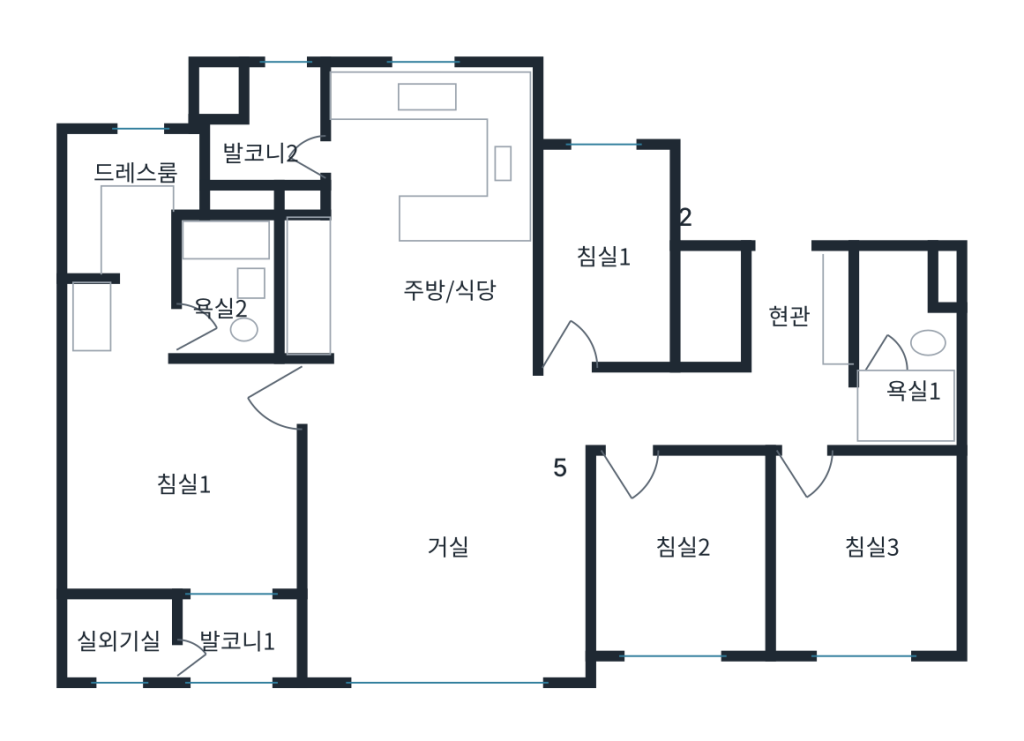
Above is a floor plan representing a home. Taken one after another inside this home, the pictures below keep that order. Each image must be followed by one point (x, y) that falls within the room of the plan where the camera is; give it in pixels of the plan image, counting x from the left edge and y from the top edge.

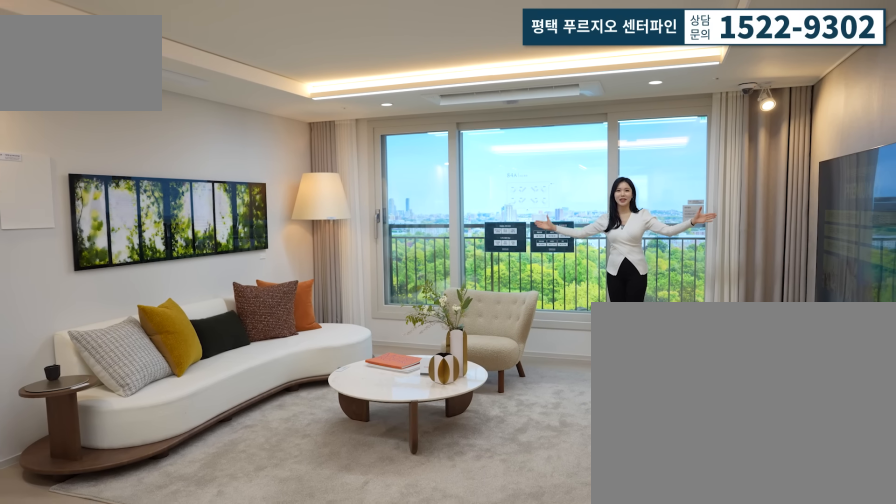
(438, 571)
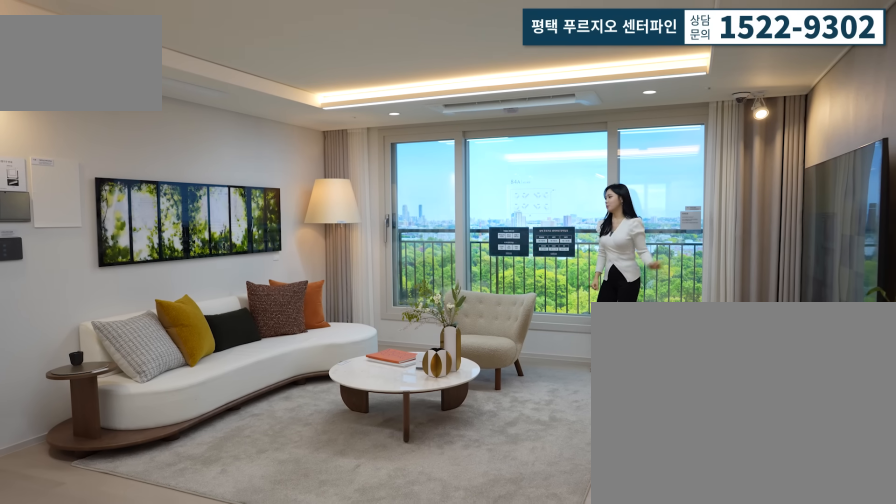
(438, 570)
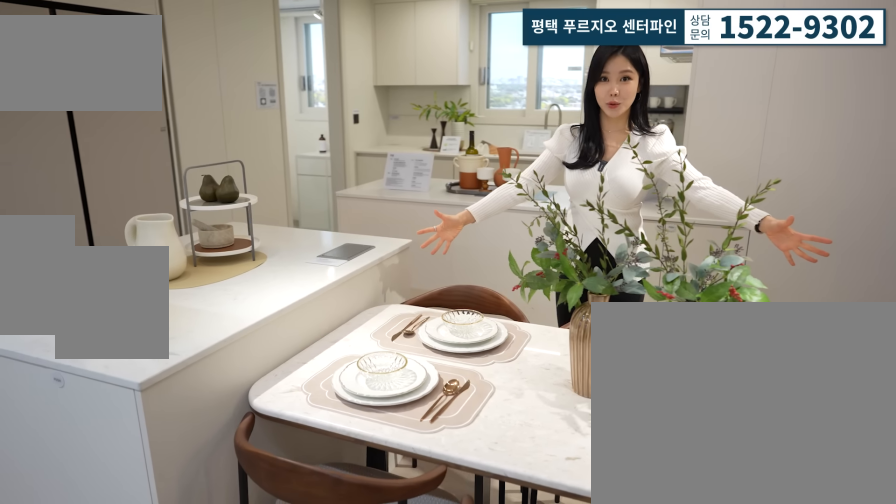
(438, 248)
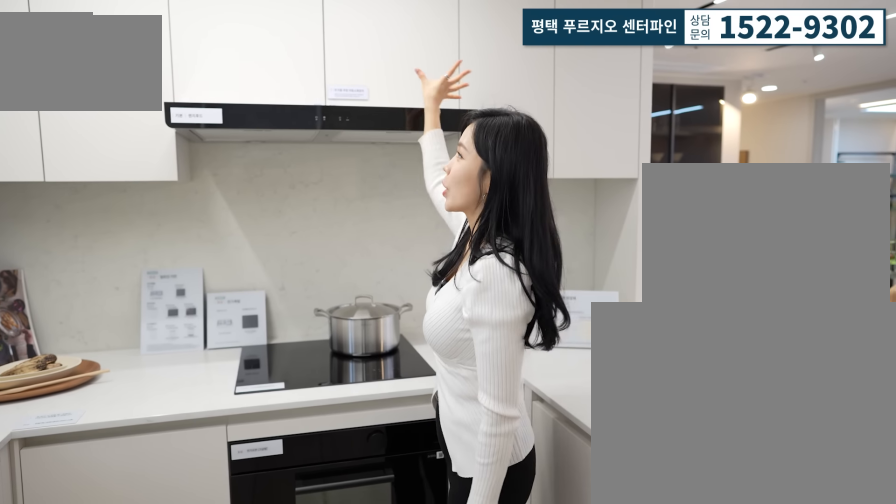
(439, 248)
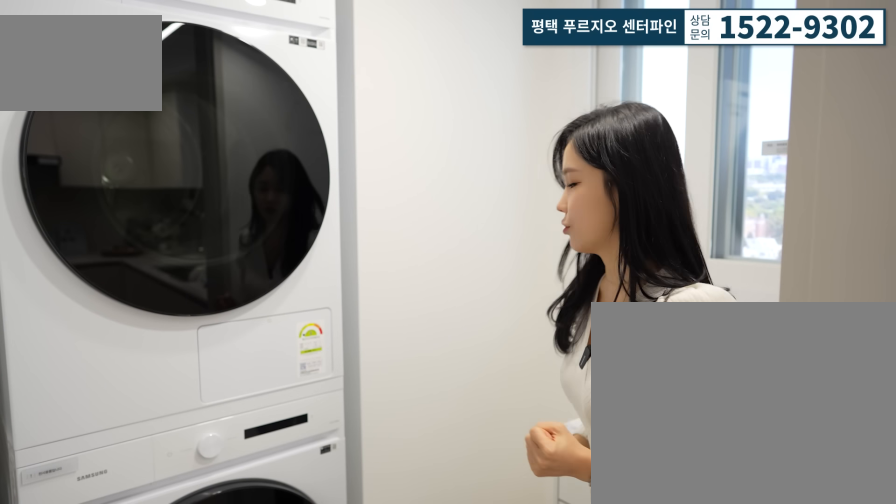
(255, 125)
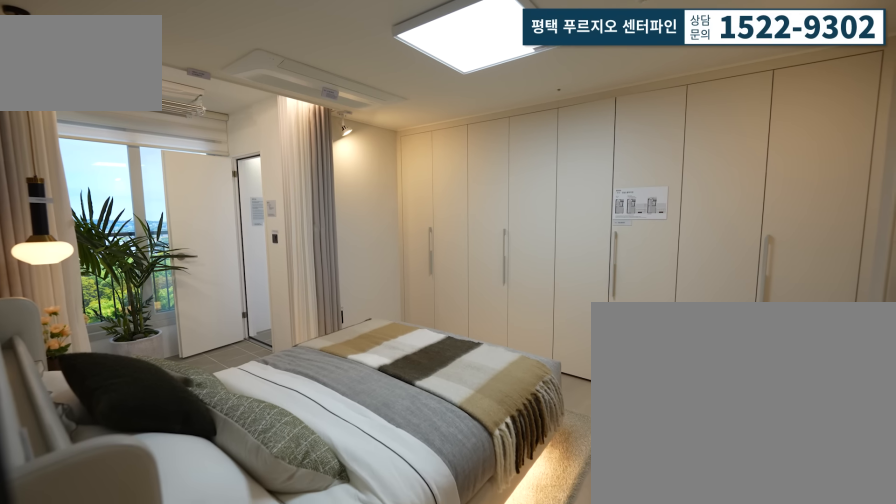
(183, 483)
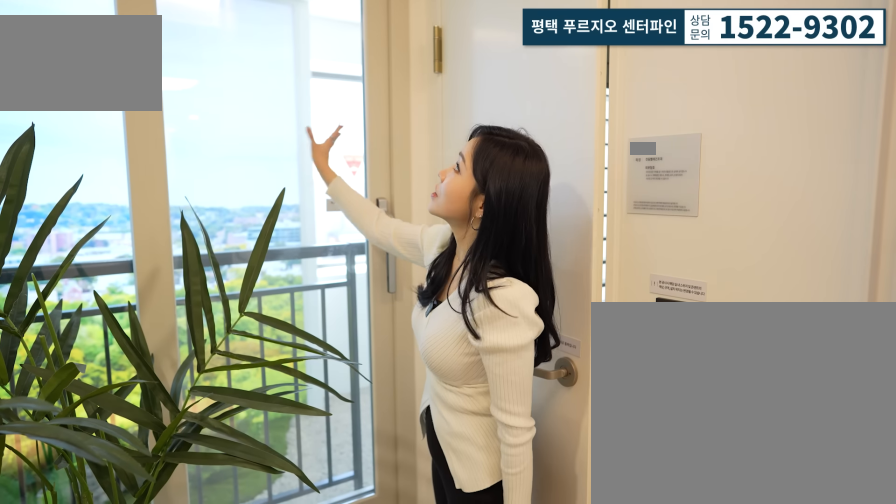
(225, 626)
